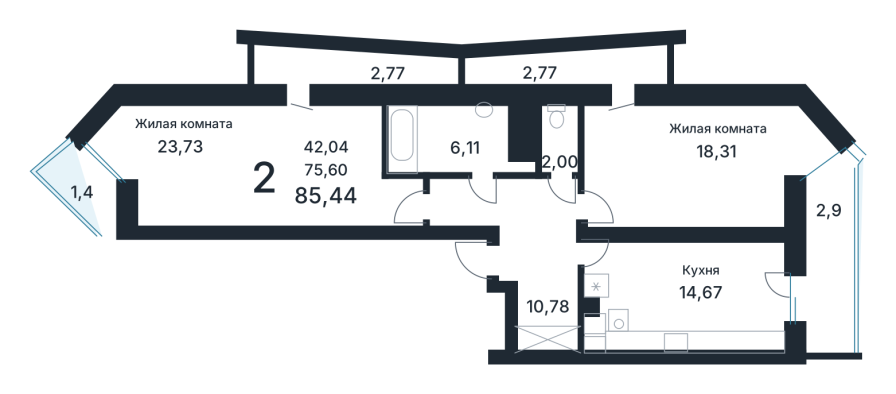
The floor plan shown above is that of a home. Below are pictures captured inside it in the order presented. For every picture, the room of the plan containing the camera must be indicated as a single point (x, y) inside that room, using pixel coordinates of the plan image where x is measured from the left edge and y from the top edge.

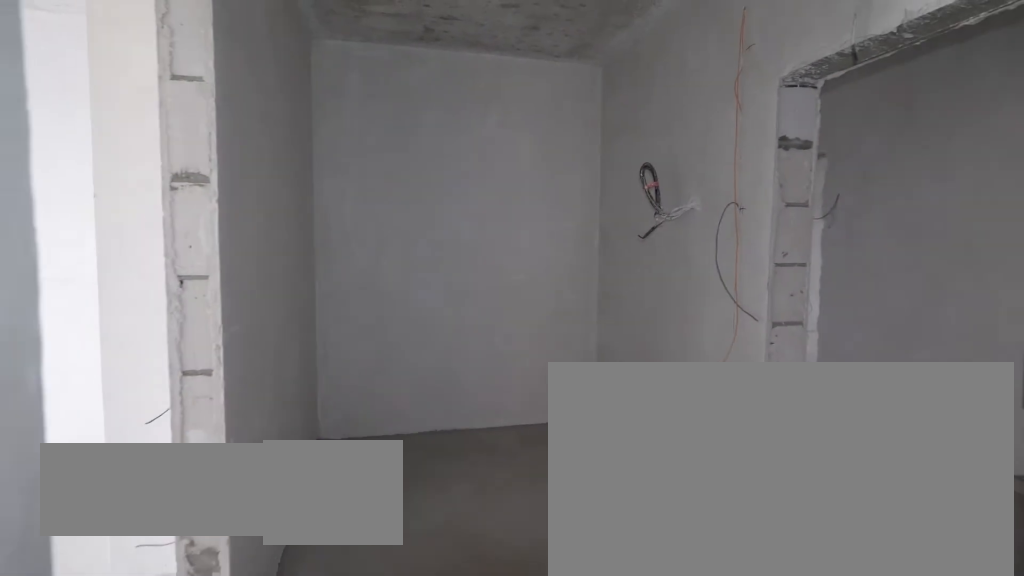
(526, 250)
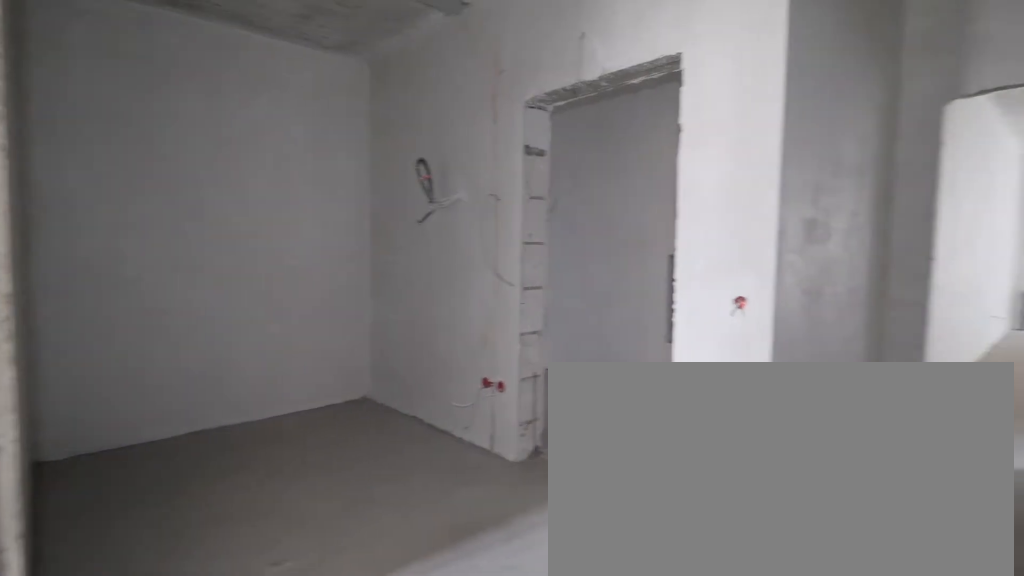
(526, 250)
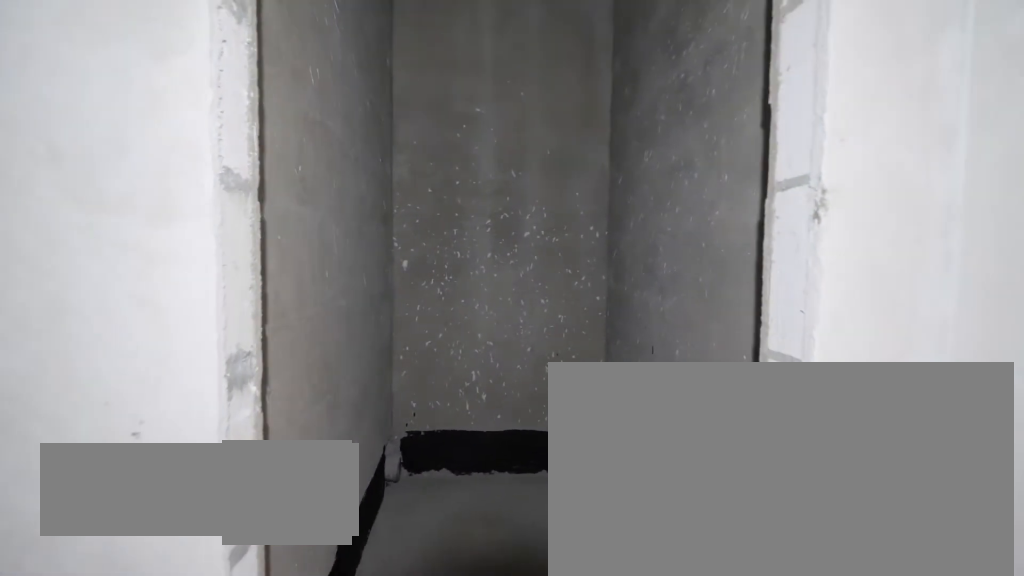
(558, 140)
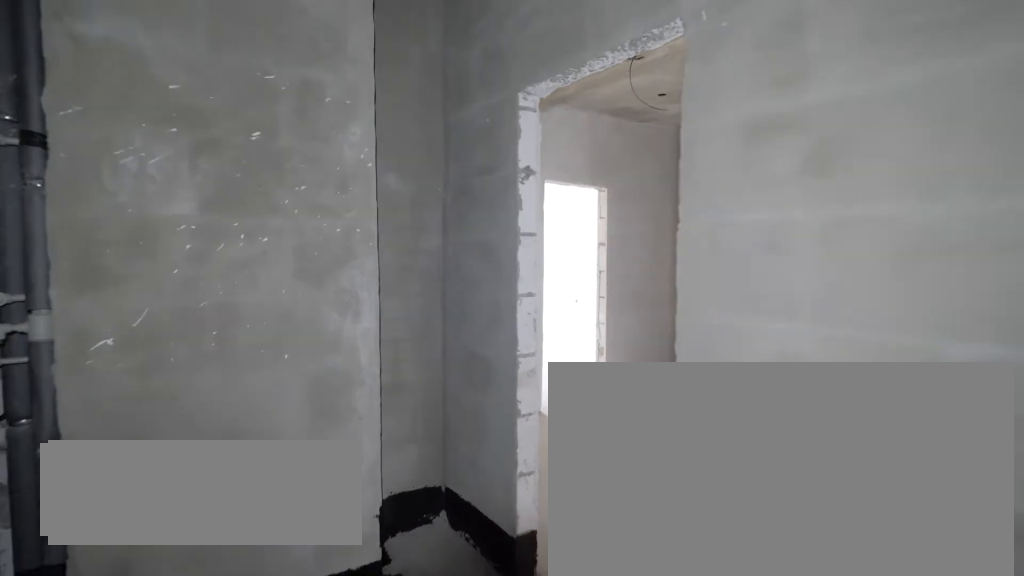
(453, 141)
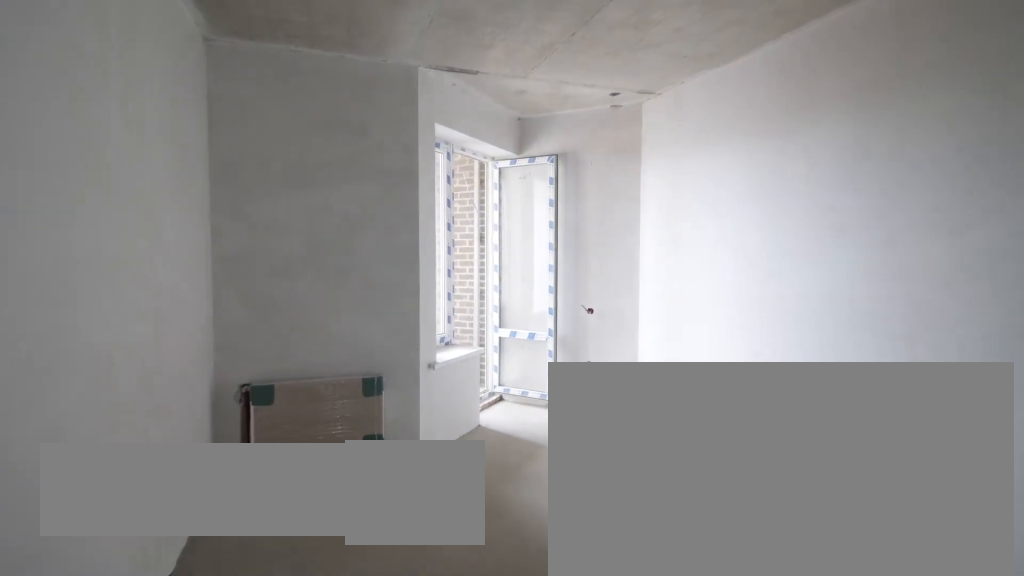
(309, 171)
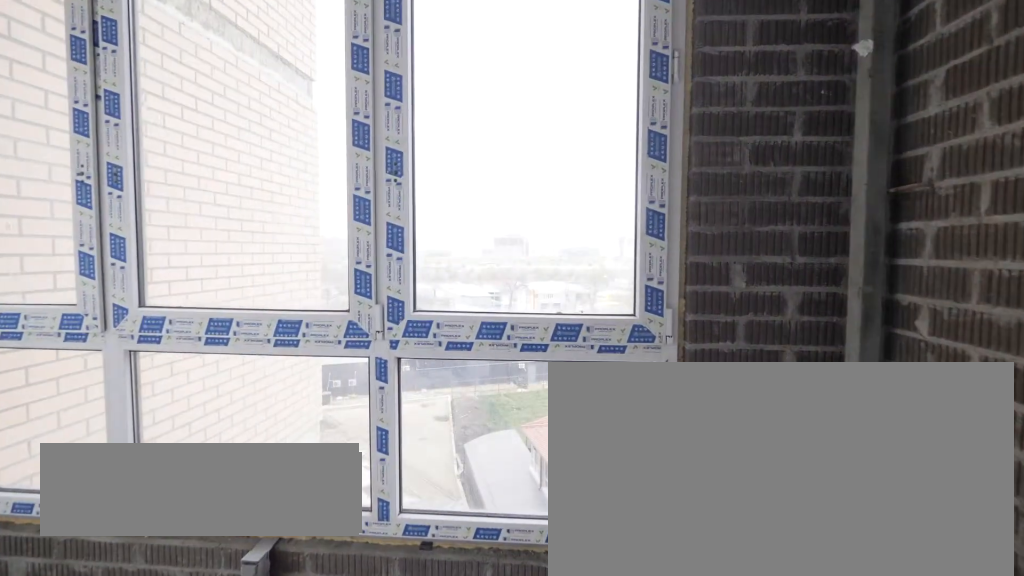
(82, 190)
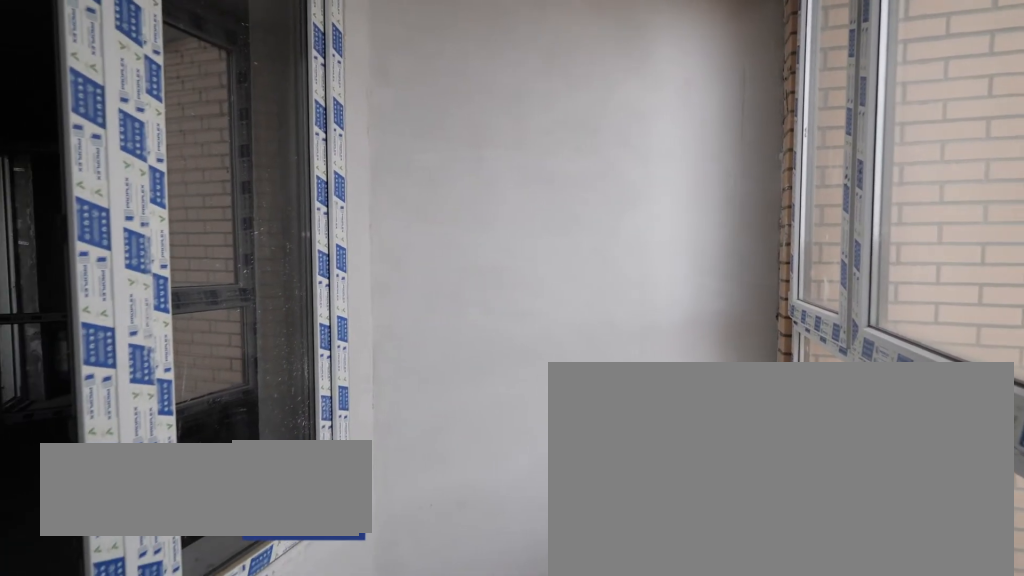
(82, 190)
